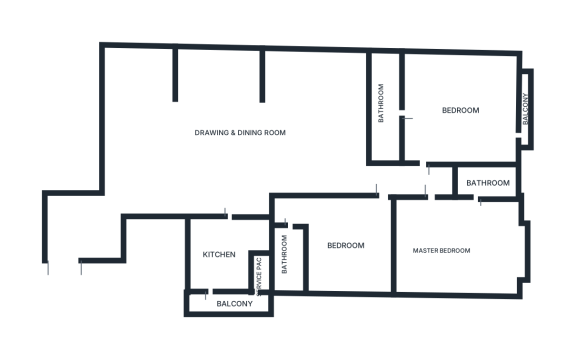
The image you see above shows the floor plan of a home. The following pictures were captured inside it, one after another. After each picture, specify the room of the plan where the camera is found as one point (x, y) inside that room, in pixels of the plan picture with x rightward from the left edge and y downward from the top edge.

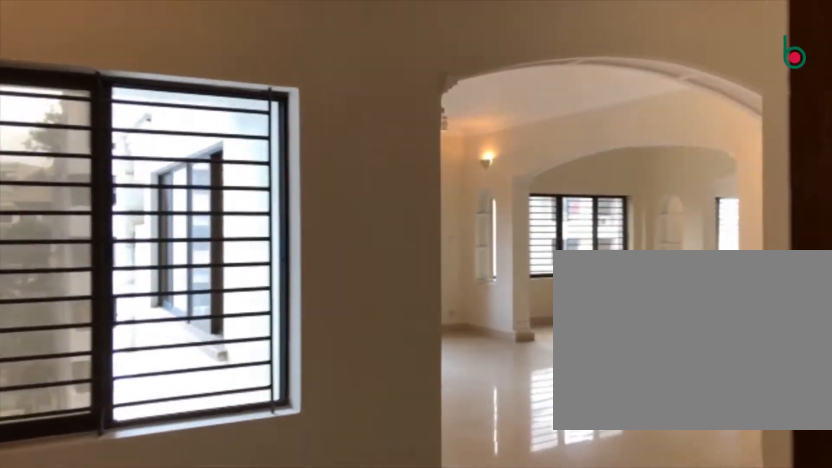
(68, 246)
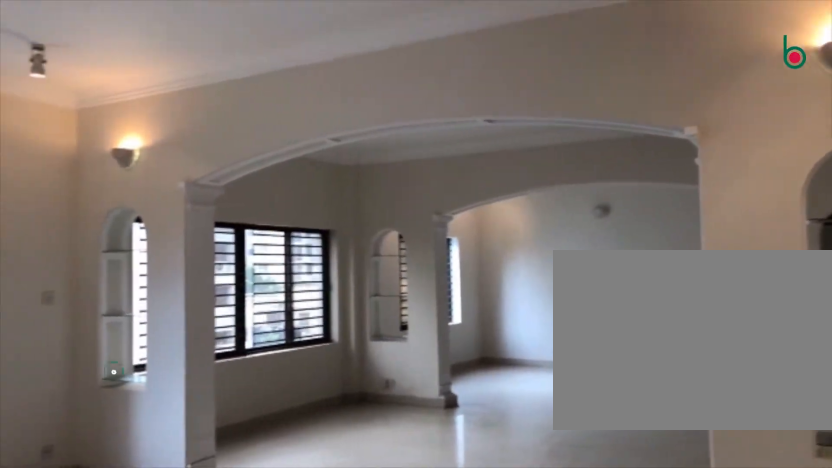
(151, 148)
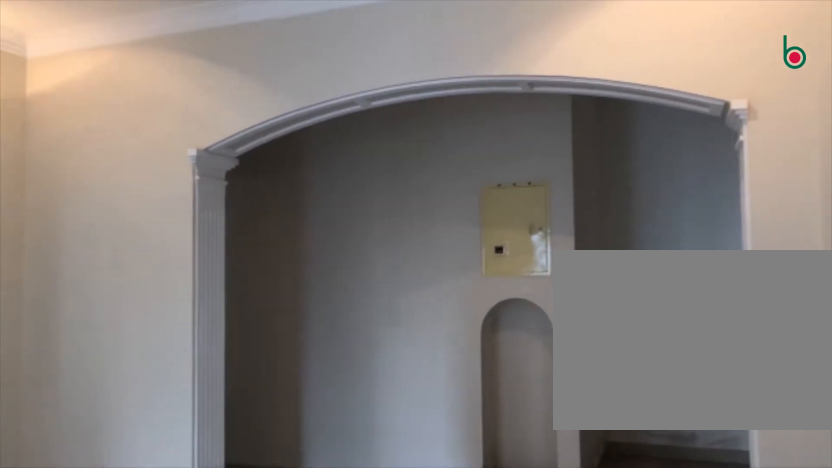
(185, 147)
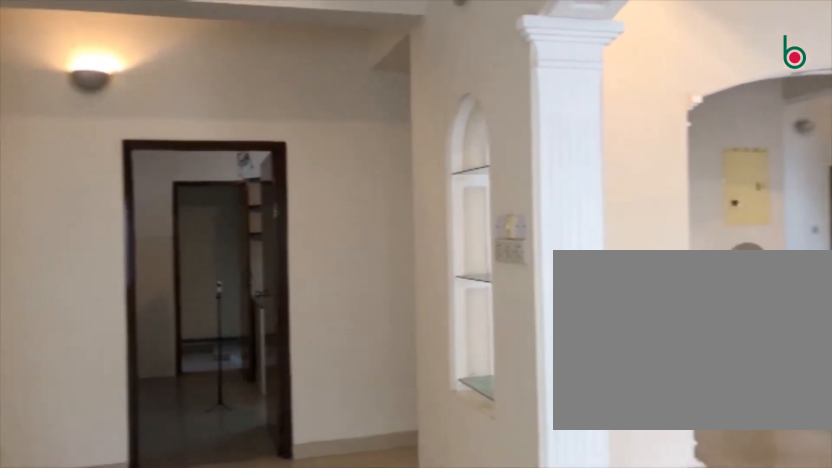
(228, 155)
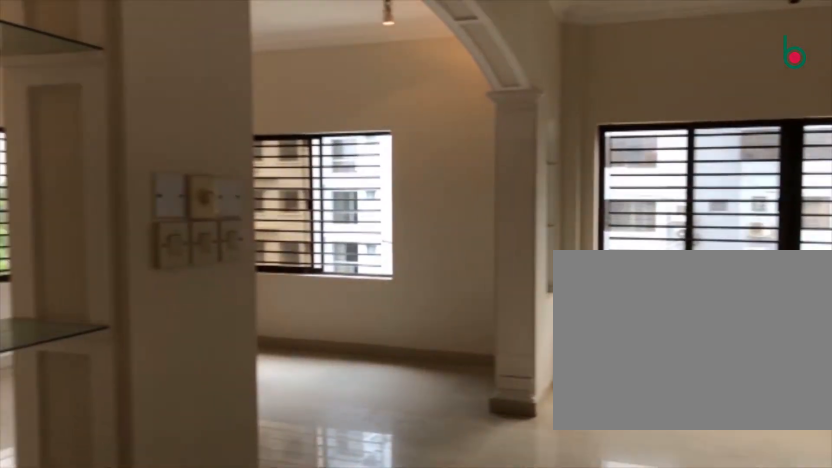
(228, 155)
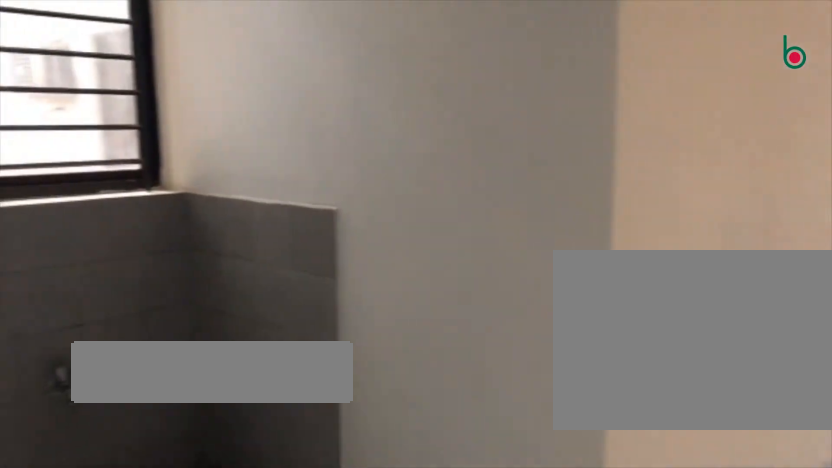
(216, 294)
